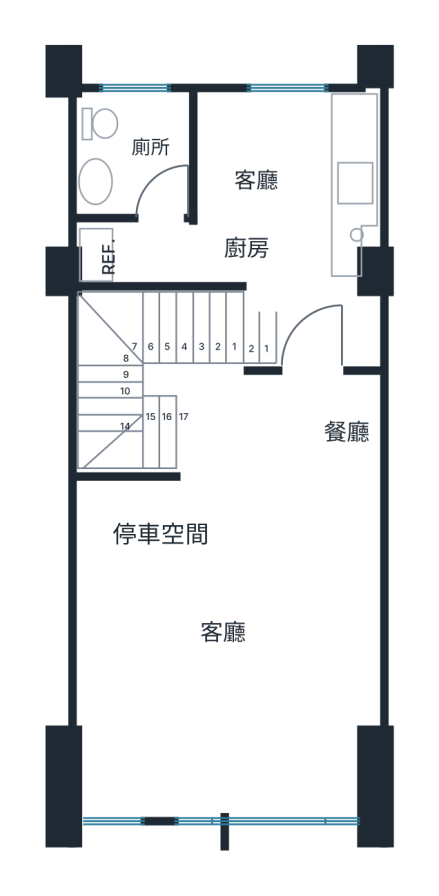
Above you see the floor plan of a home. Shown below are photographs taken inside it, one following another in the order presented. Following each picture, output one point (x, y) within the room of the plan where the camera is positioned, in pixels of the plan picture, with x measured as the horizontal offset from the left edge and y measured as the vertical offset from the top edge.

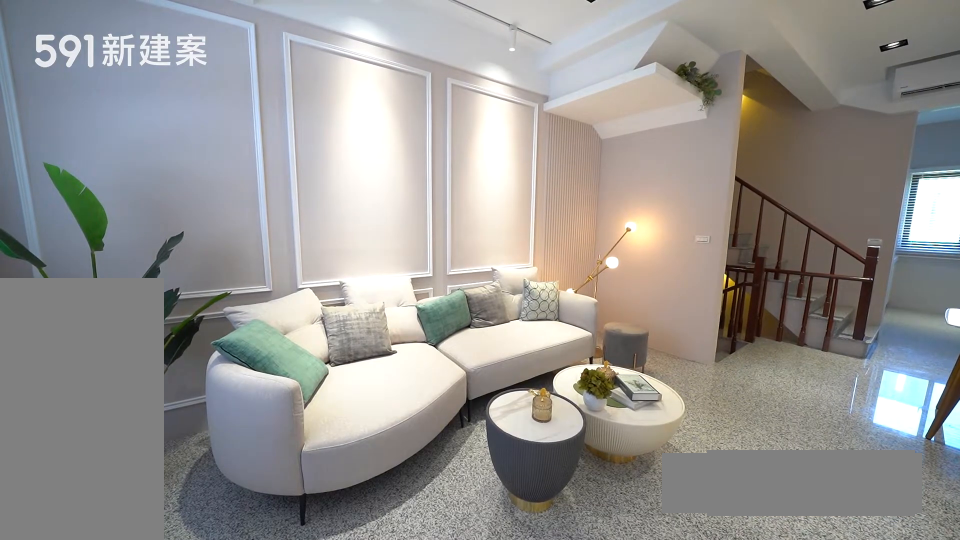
(232, 647)
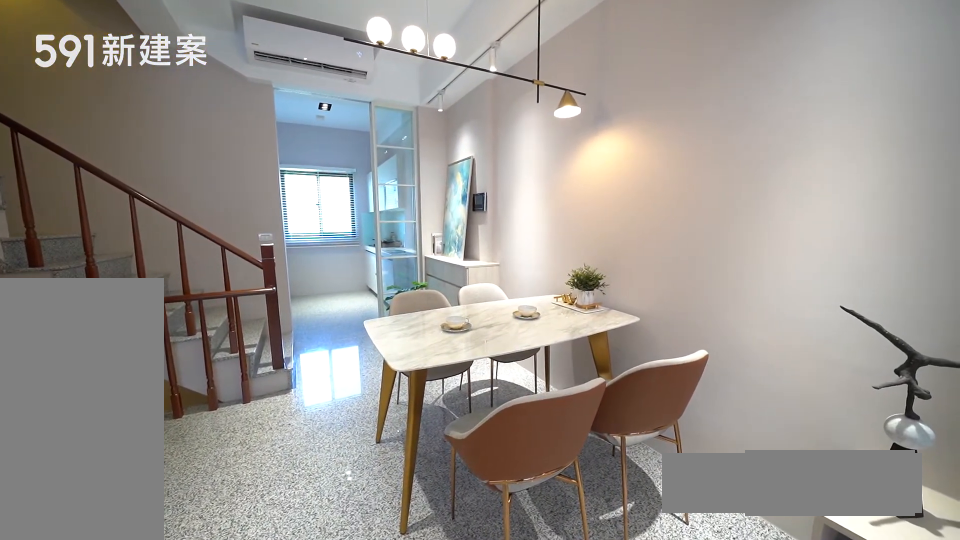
(318, 424)
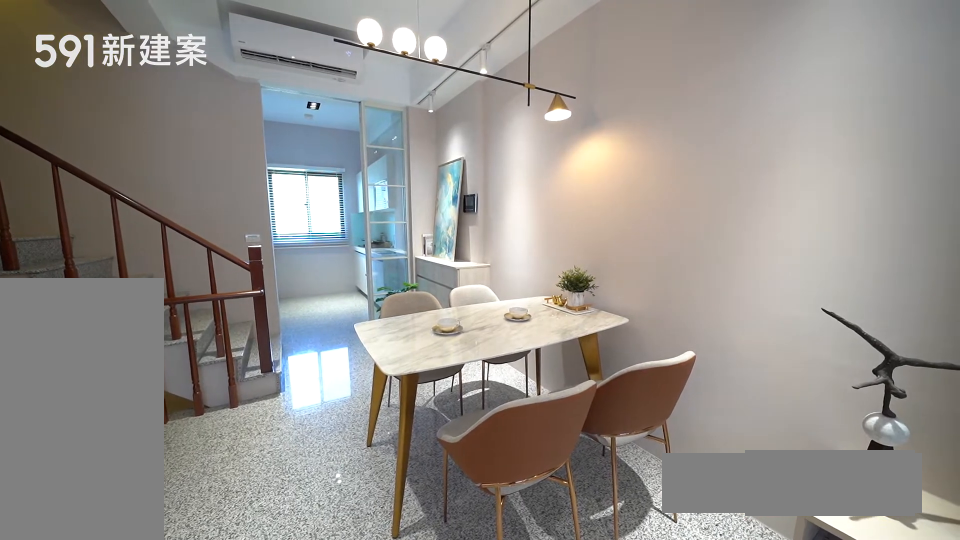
(318, 424)
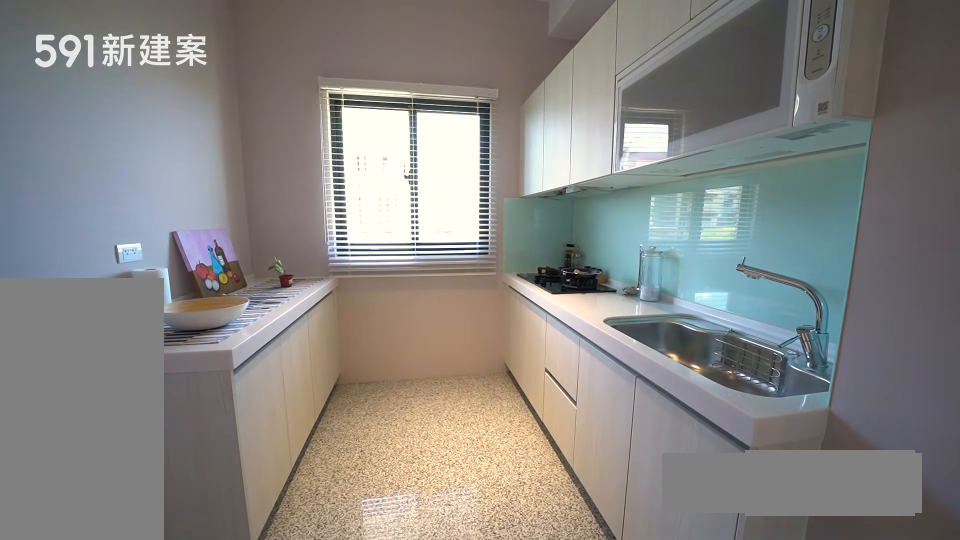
(290, 182)
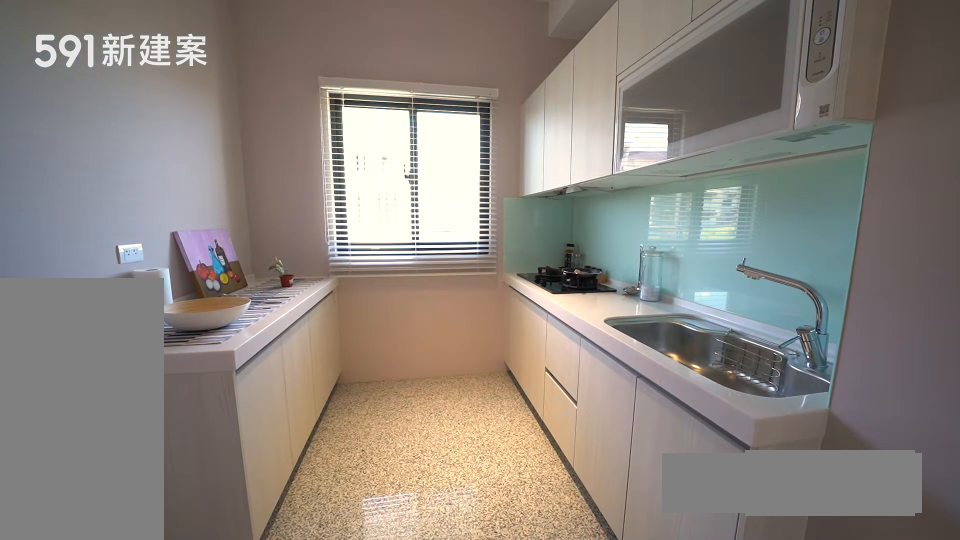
(290, 182)
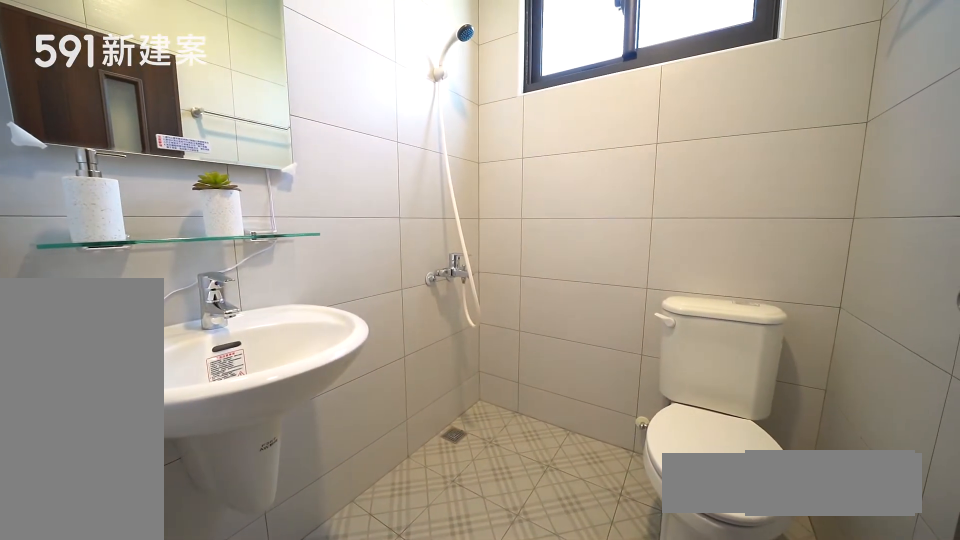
(135, 151)
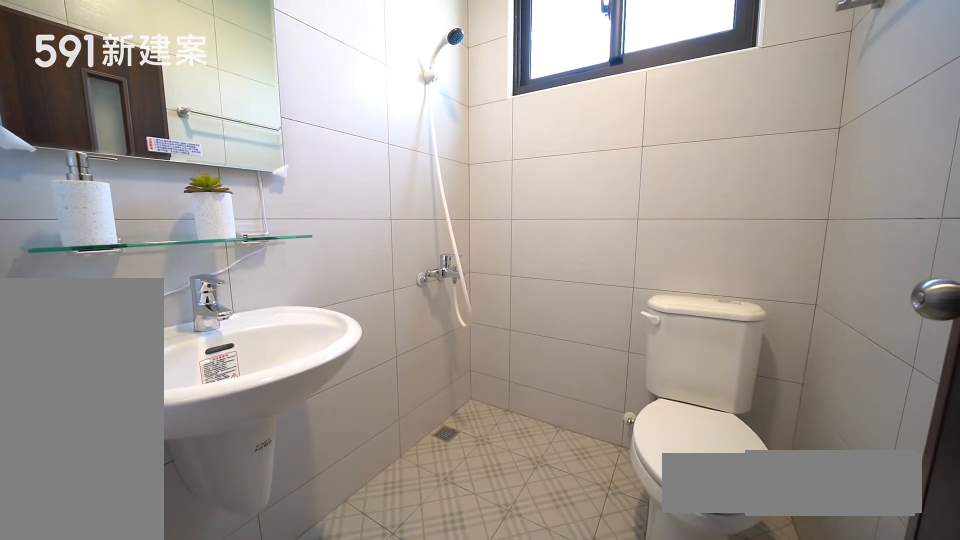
(135, 151)
